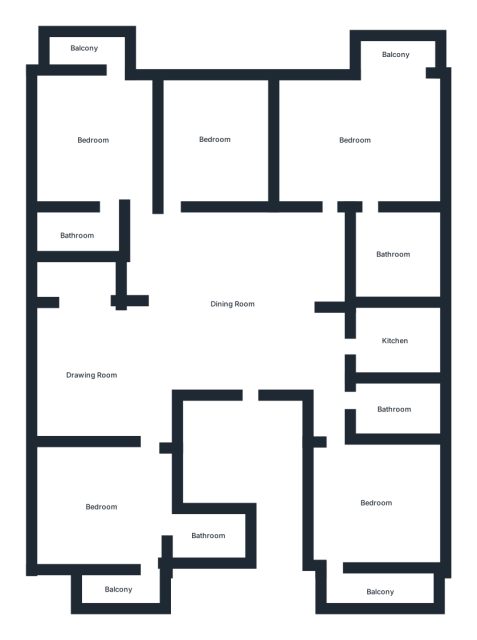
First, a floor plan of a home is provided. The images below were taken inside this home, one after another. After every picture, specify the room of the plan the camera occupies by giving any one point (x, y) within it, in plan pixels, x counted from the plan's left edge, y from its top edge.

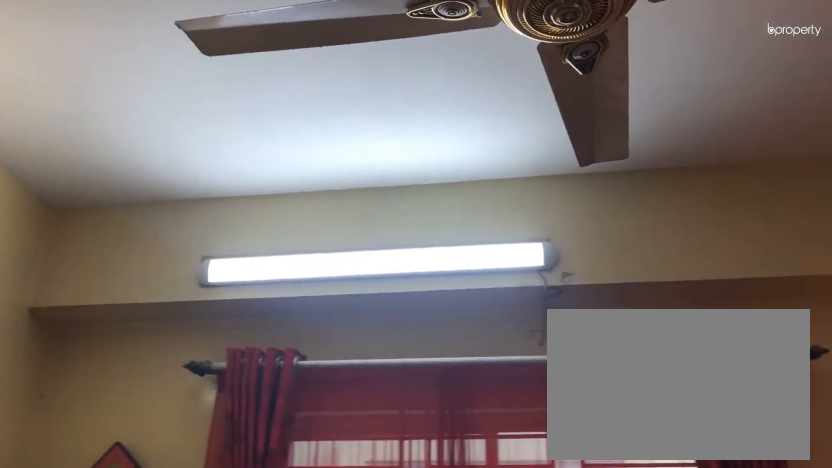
(93, 137)
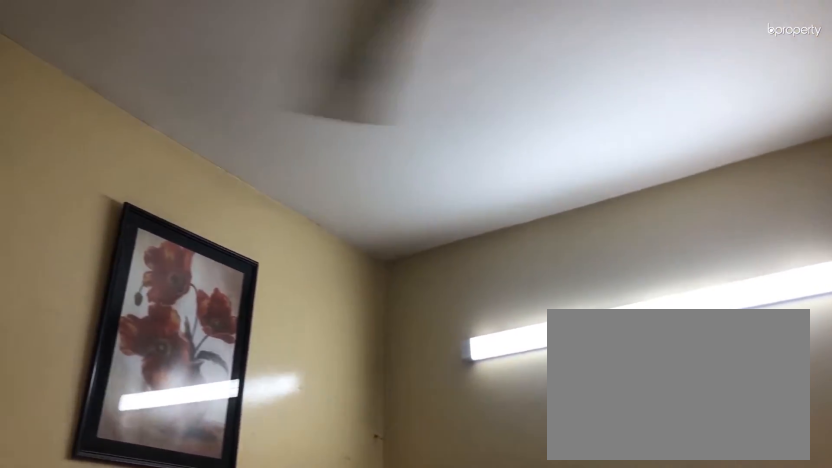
(213, 137)
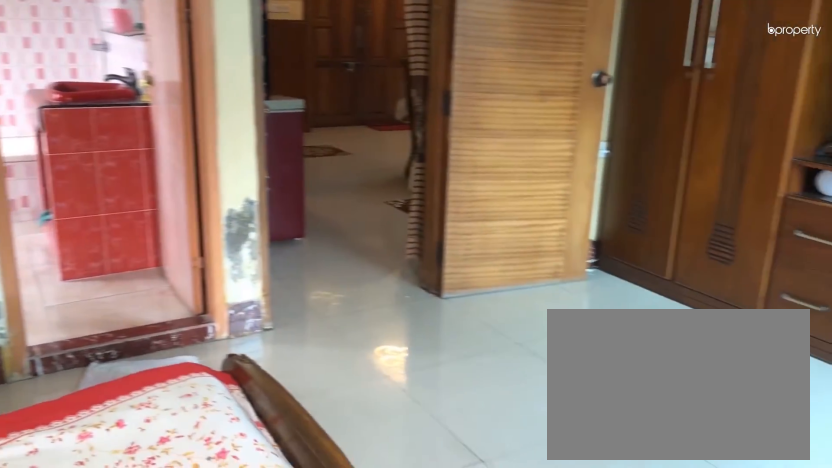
(357, 142)
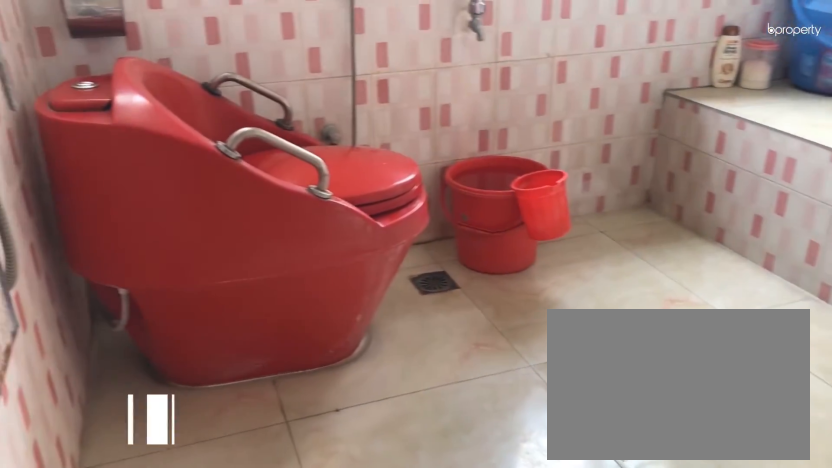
(392, 249)
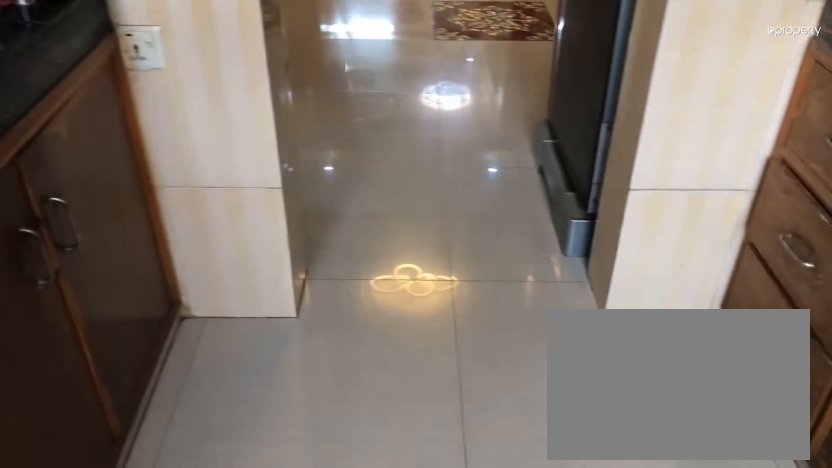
(397, 343)
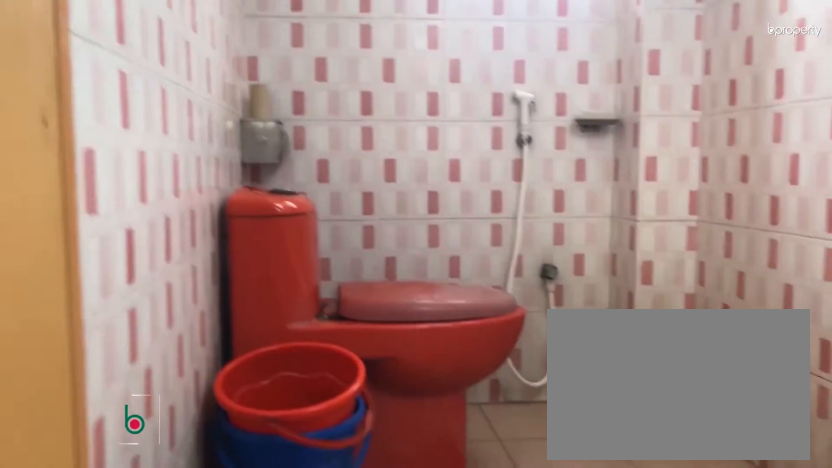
(385, 406)
